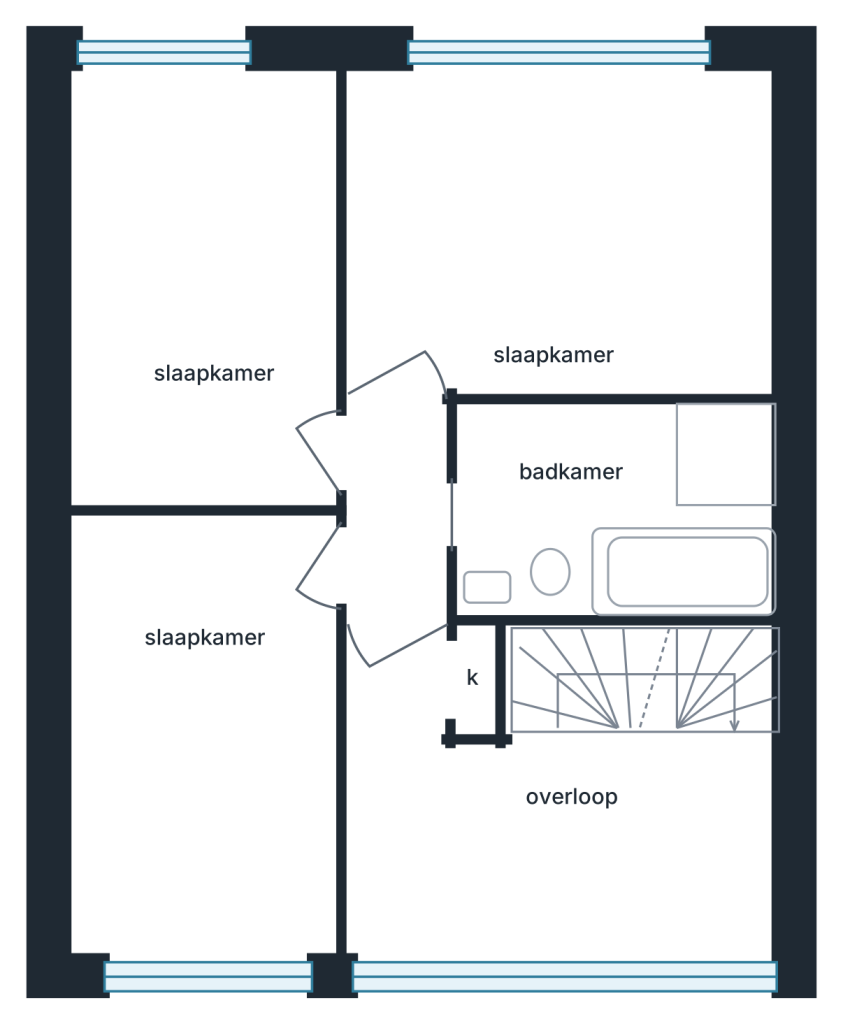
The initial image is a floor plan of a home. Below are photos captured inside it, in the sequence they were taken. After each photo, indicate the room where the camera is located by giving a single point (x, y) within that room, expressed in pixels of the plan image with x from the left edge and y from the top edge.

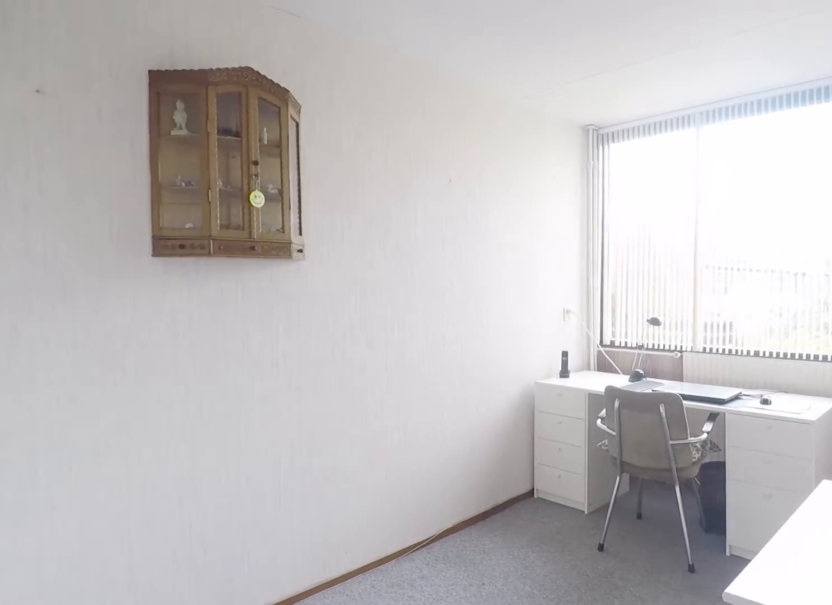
(190, 294)
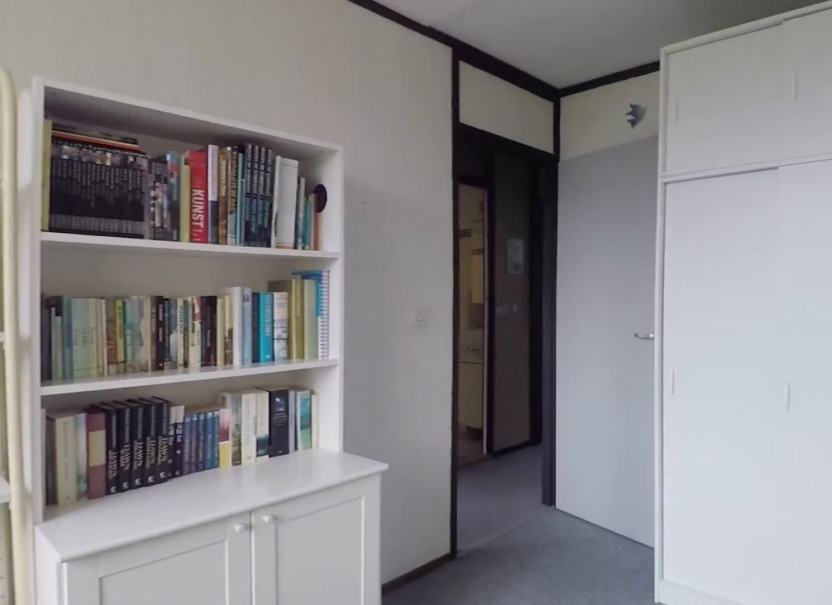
(190, 294)
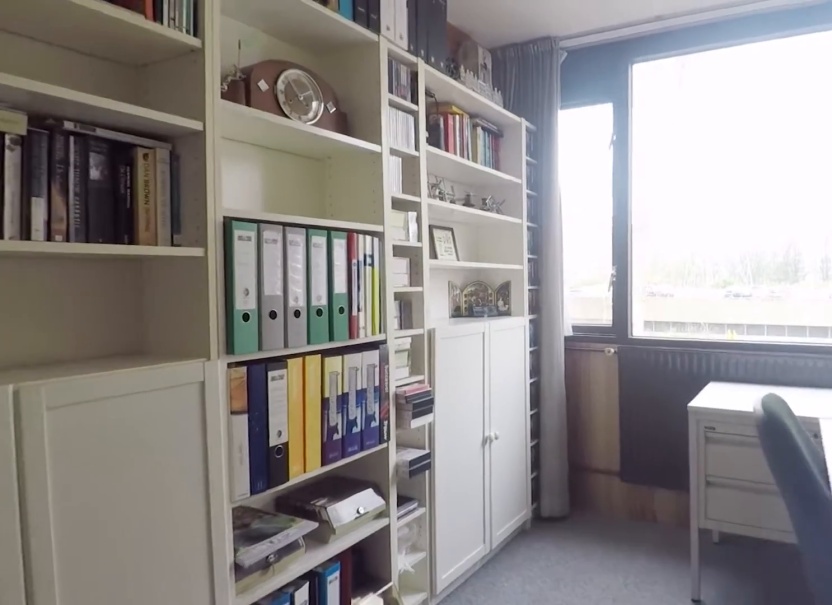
(211, 708)
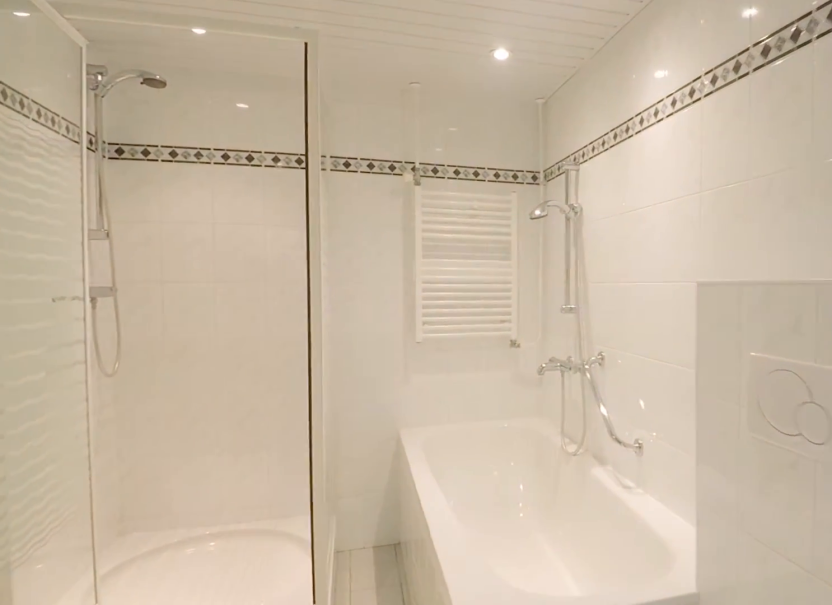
(622, 510)
